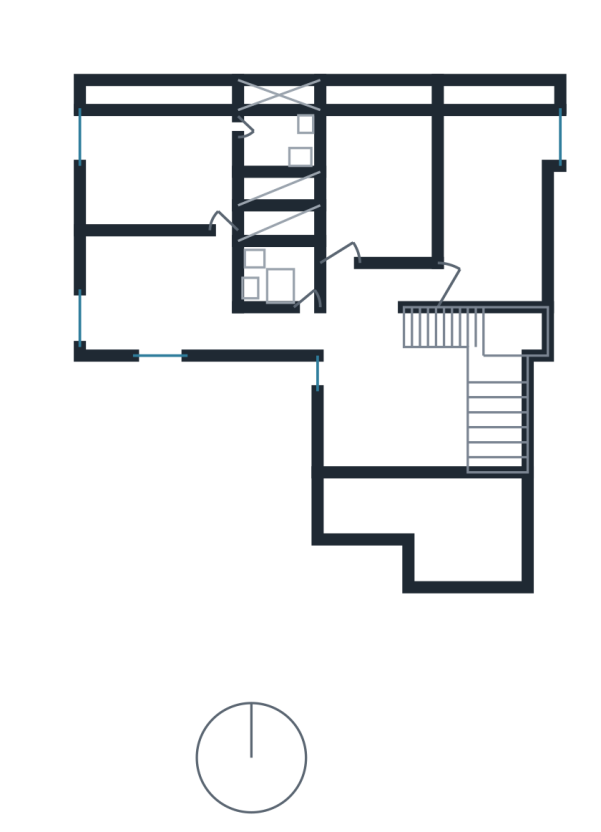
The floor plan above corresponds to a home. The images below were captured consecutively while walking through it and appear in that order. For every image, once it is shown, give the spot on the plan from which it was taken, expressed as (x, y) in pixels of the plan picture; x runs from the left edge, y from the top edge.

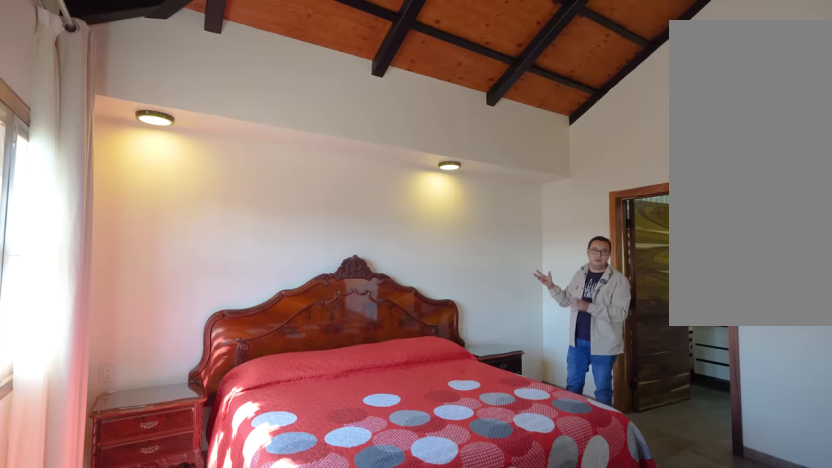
(221, 195)
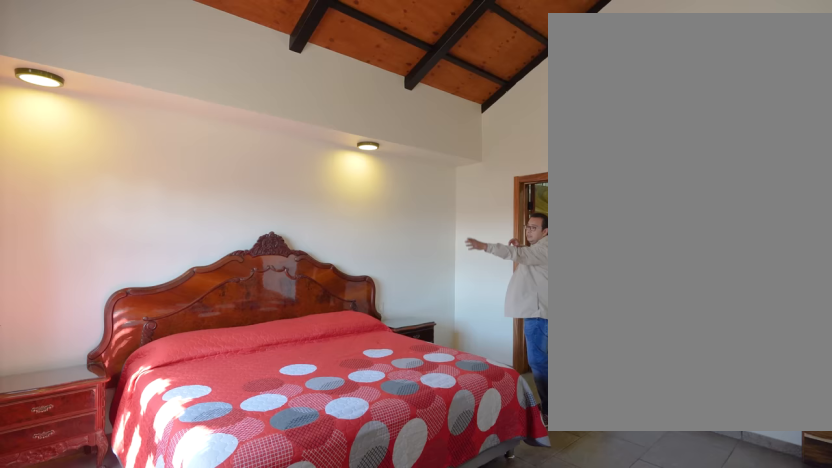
(163, 205)
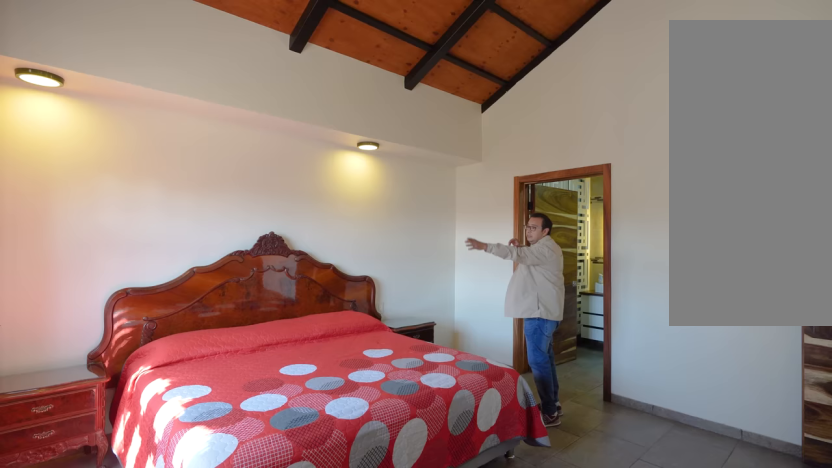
(163, 204)
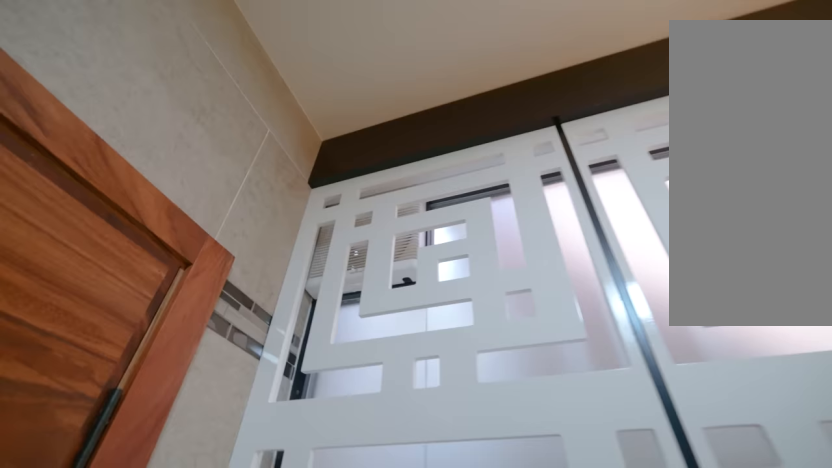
(278, 138)
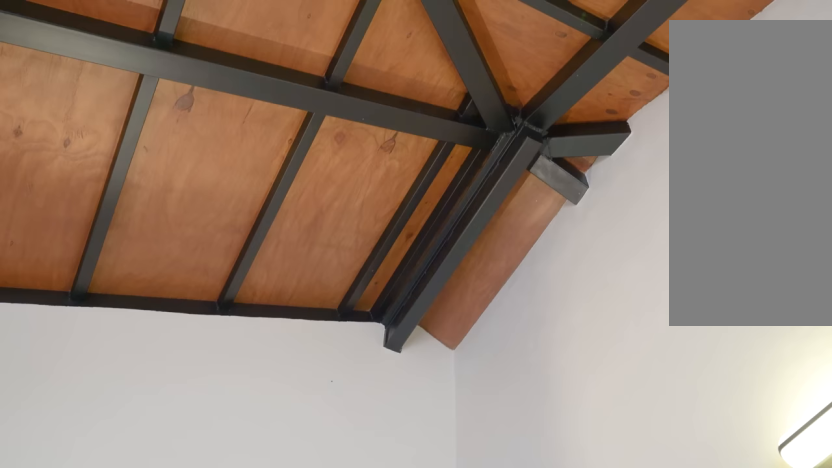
(209, 154)
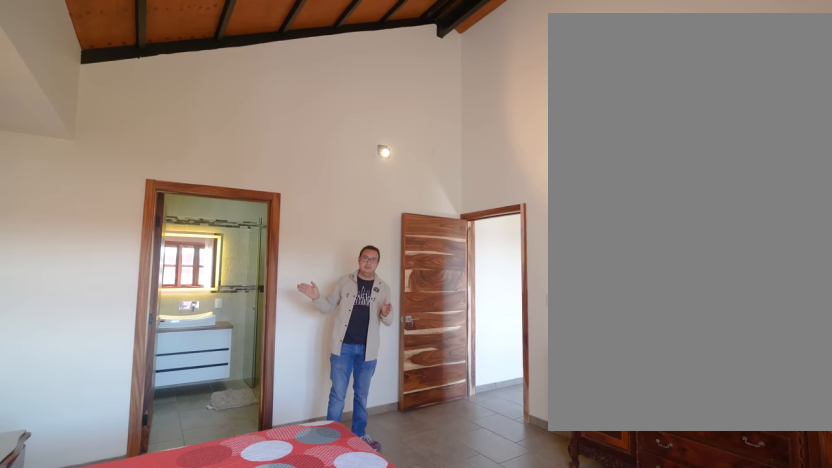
(173, 142)
